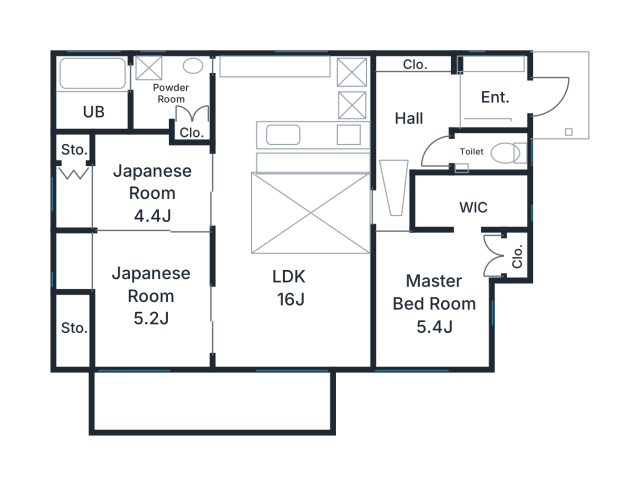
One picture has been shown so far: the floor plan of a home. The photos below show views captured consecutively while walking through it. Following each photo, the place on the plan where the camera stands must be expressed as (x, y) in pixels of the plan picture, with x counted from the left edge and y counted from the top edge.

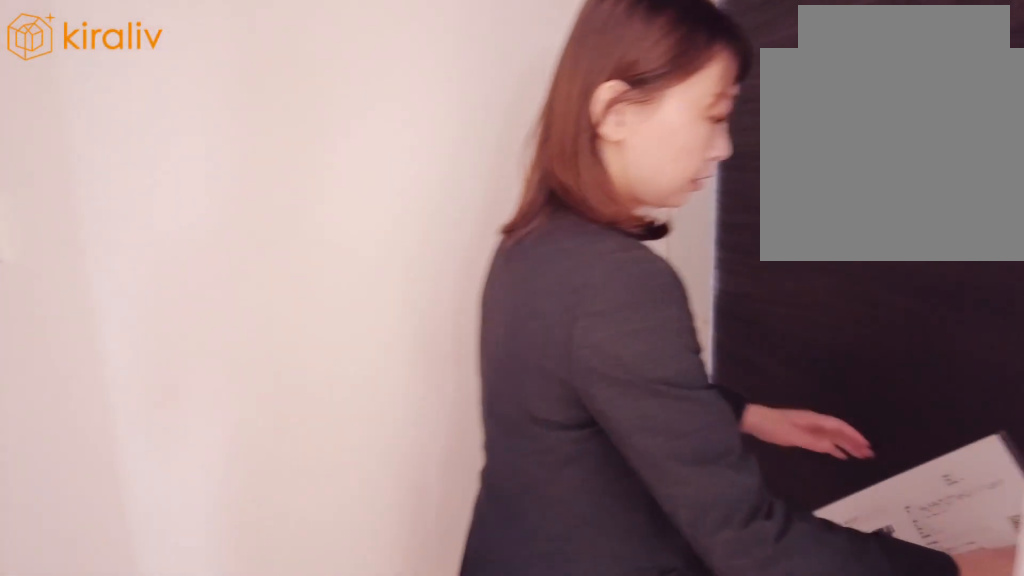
(391, 225)
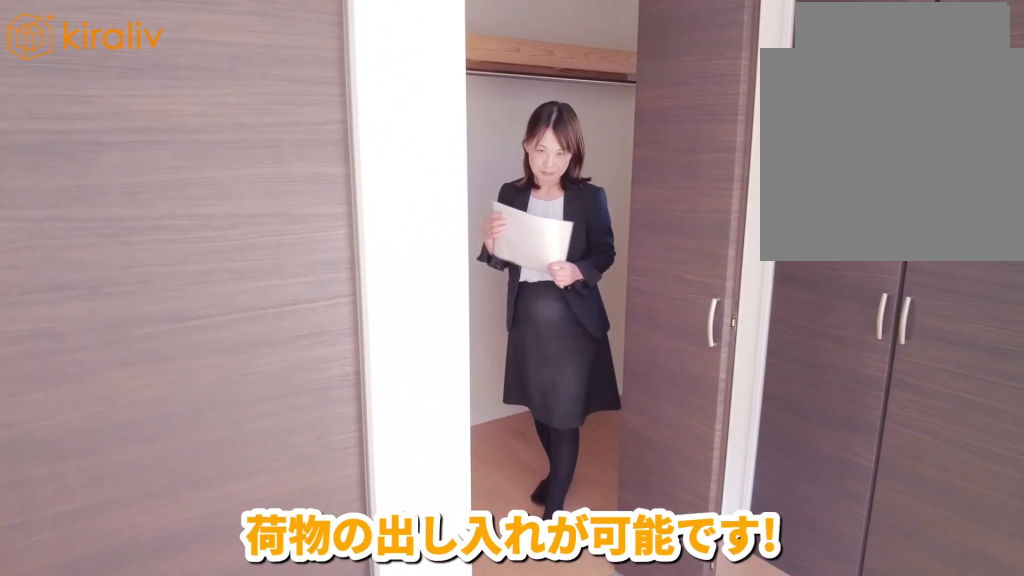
(446, 276)
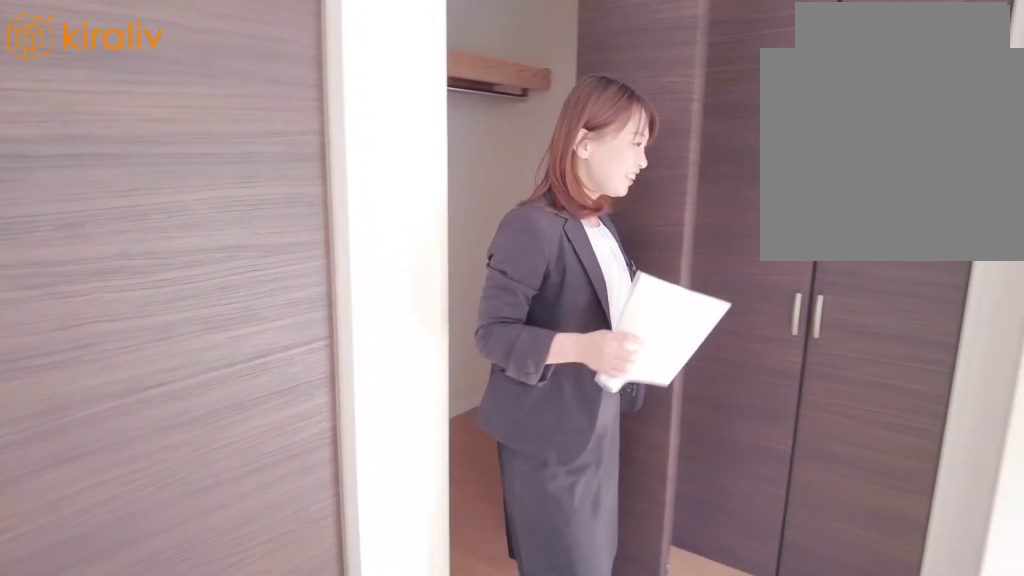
(444, 276)
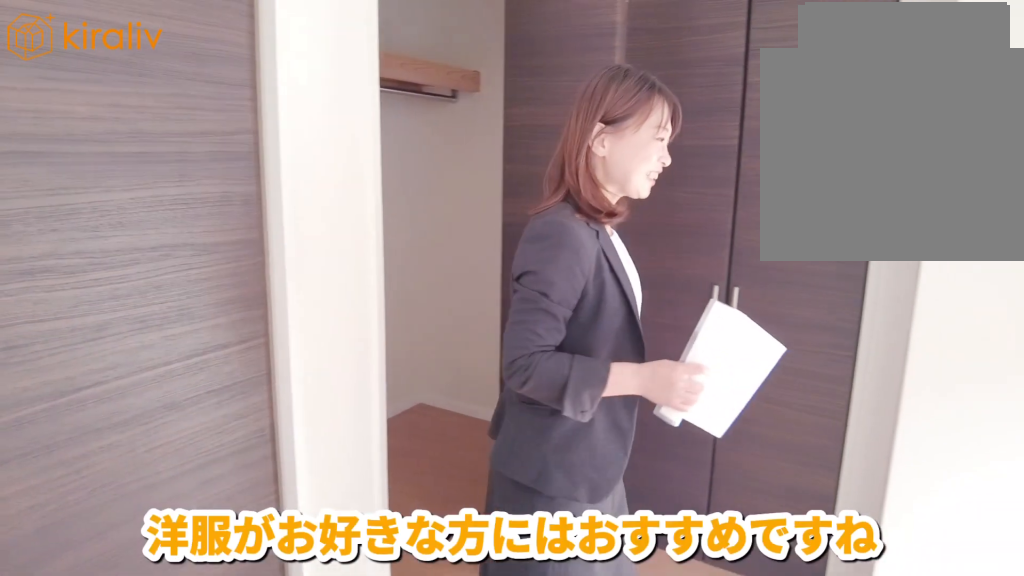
(443, 276)
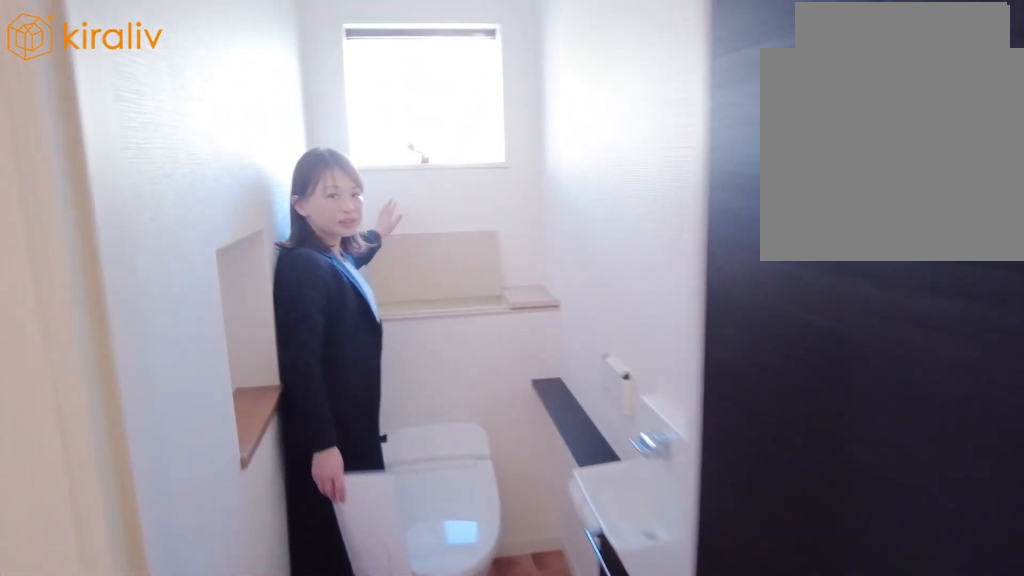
(456, 156)
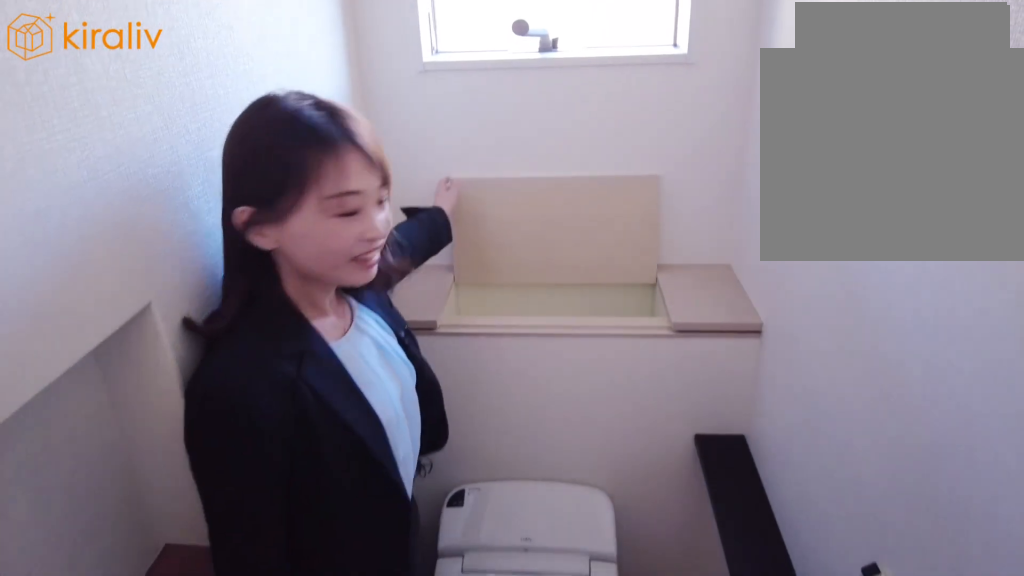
(450, 162)
